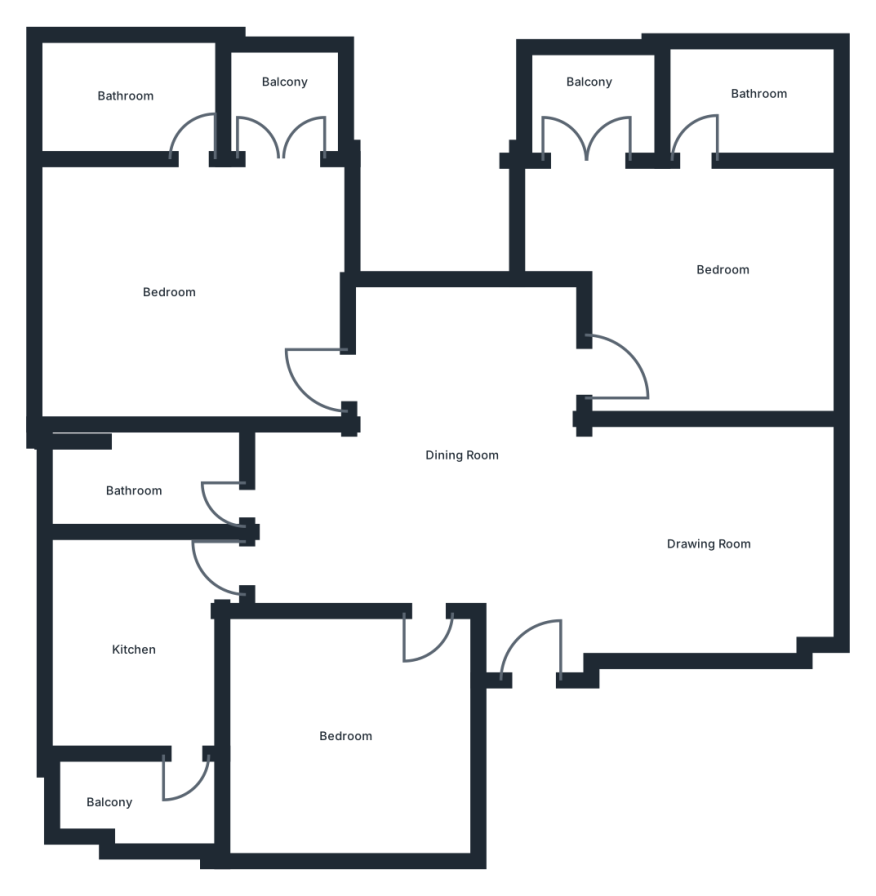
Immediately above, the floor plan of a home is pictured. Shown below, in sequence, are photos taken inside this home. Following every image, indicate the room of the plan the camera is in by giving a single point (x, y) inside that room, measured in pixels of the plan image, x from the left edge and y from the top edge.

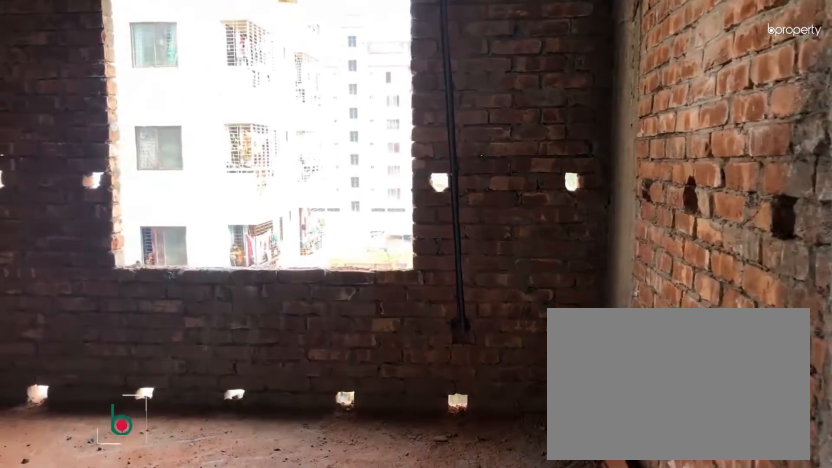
(703, 327)
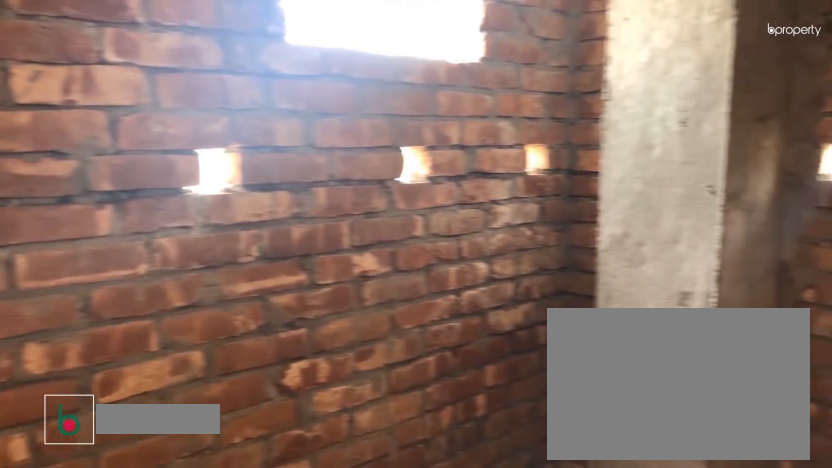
(746, 106)
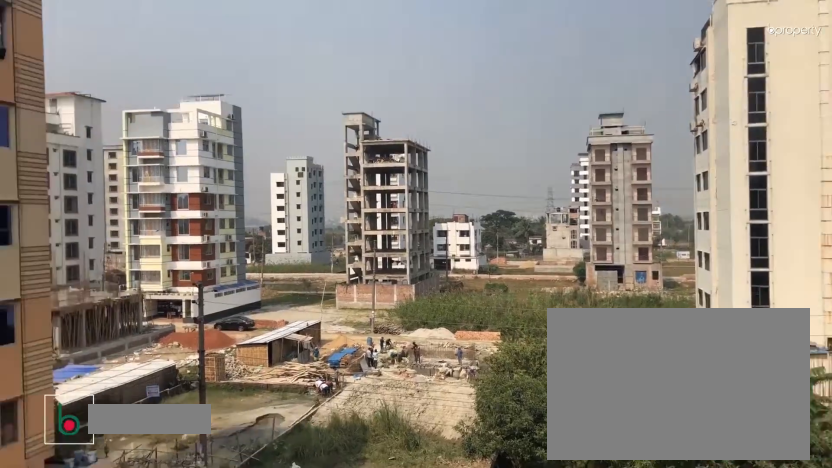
(586, 95)
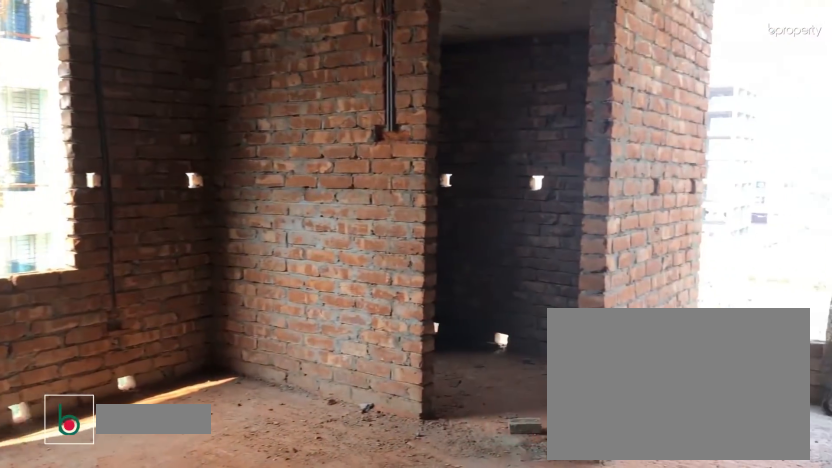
(187, 283)
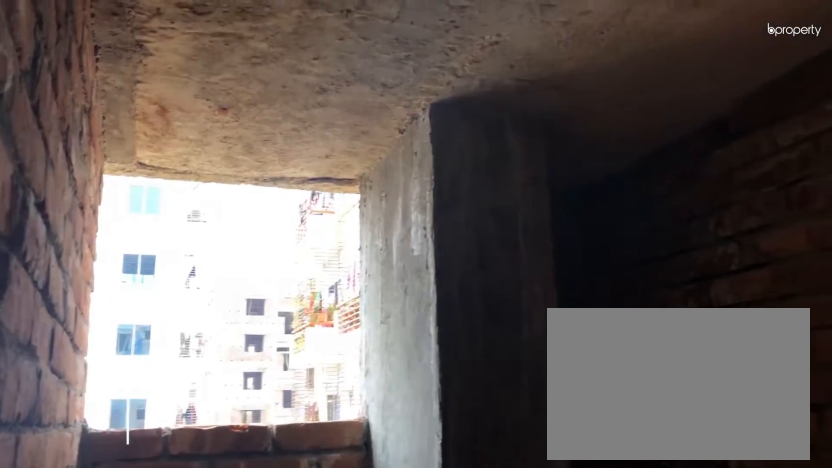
(124, 103)
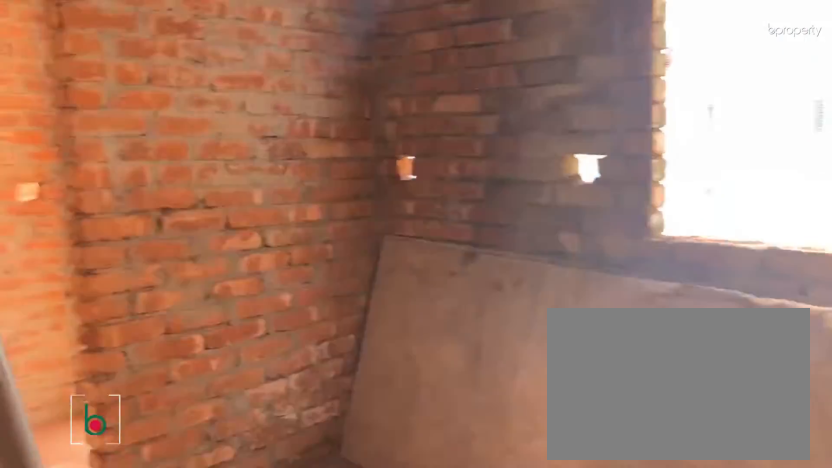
(134, 648)
